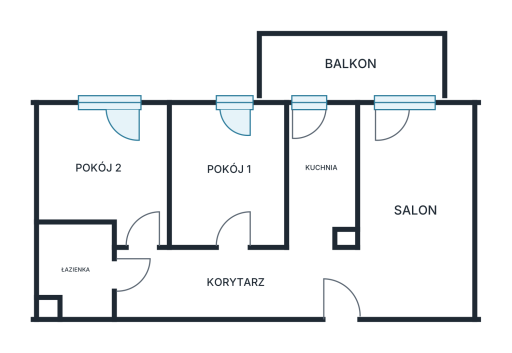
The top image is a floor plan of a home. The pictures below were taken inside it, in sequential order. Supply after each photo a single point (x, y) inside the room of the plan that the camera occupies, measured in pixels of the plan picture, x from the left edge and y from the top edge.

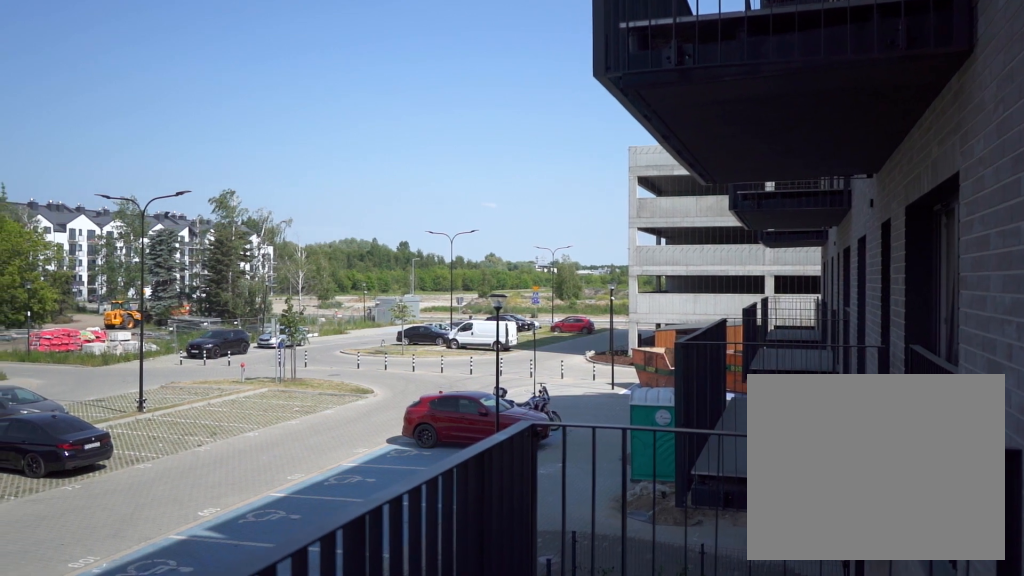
(351, 65)
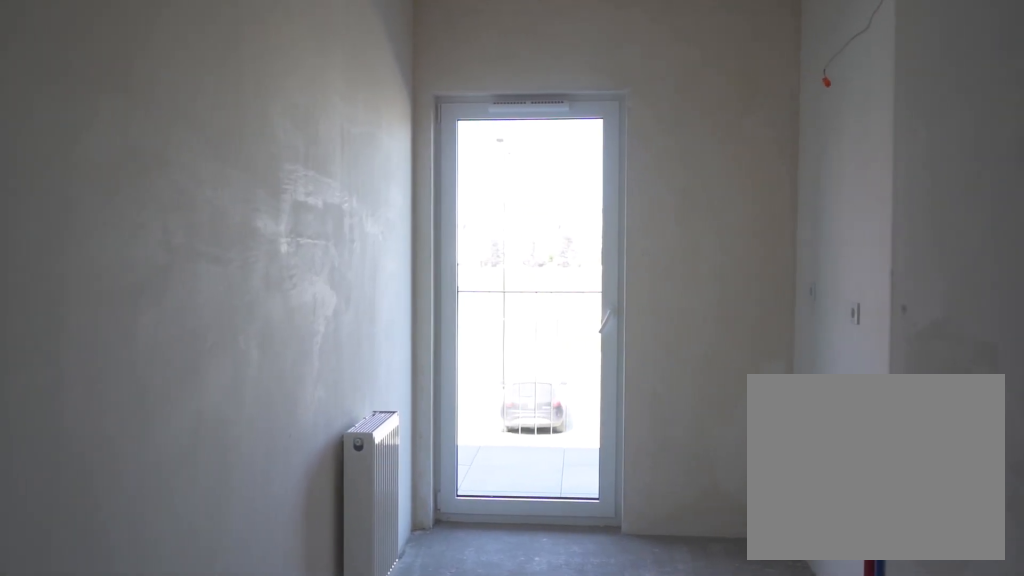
(320, 176)
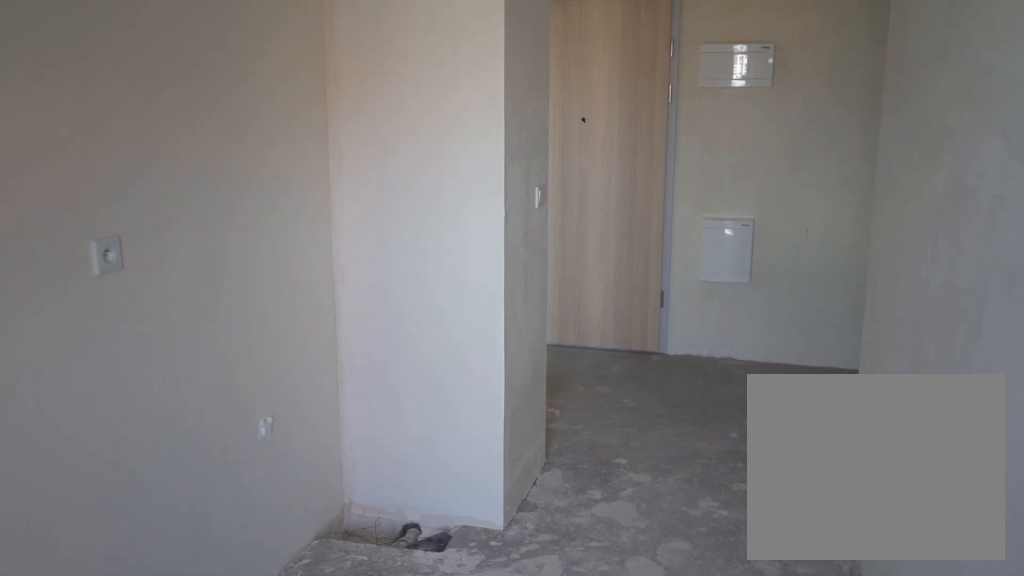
(320, 176)
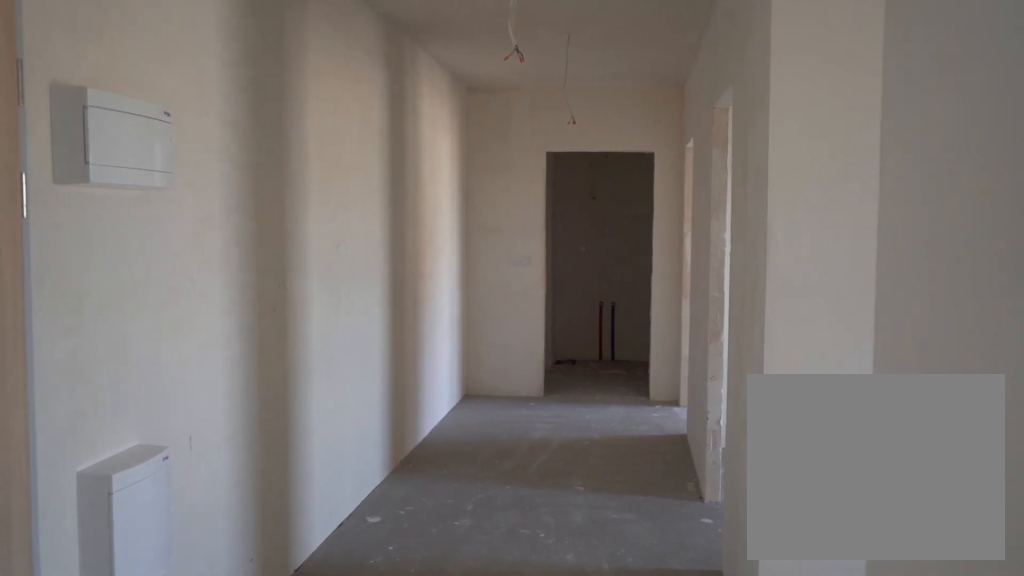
(239, 283)
